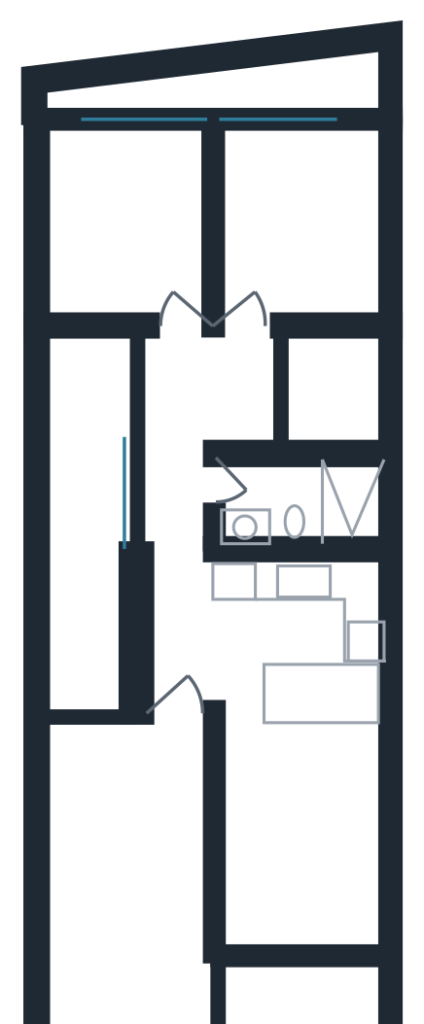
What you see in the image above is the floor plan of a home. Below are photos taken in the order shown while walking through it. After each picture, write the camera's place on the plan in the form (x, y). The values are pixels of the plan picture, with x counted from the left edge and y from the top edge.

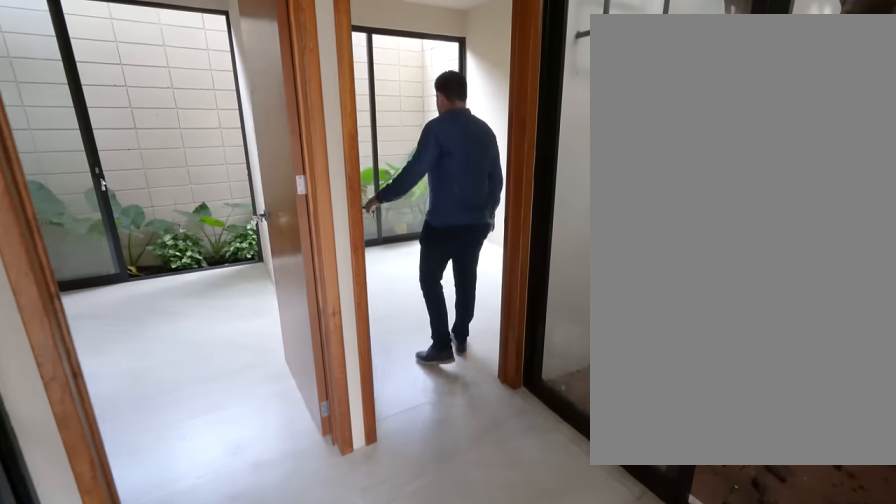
(178, 422)
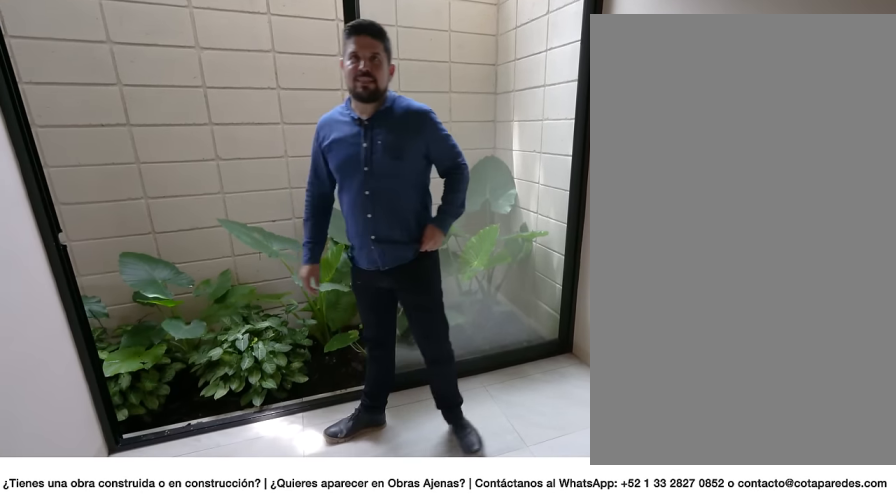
(260, 295)
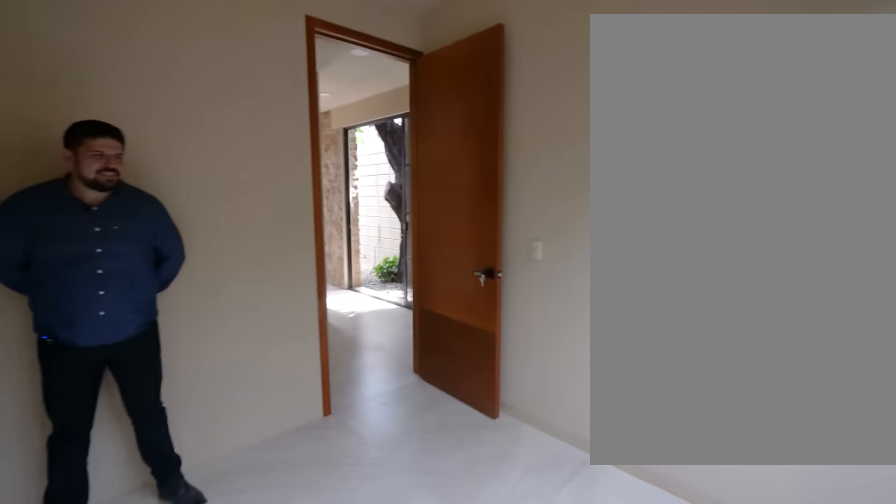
(347, 146)
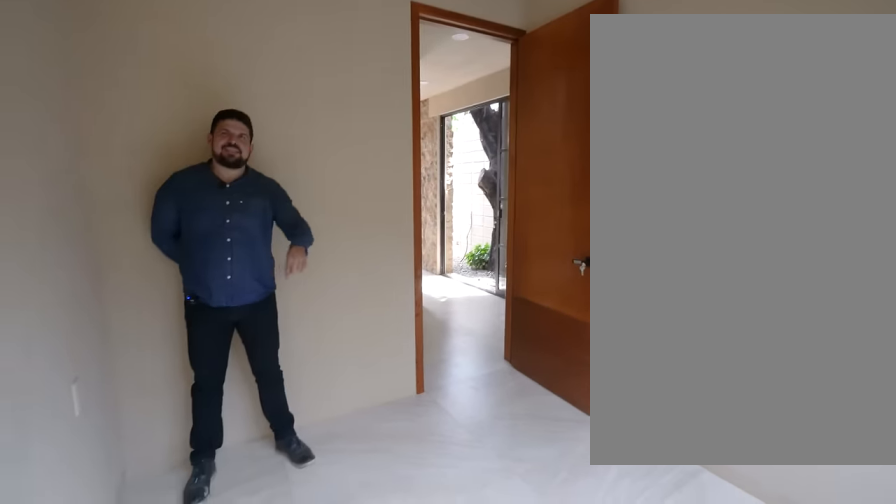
(361, 145)
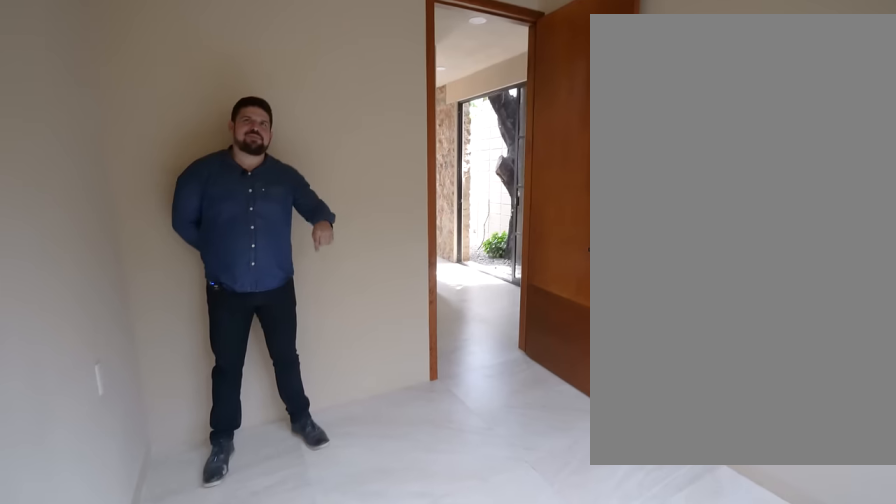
(370, 168)
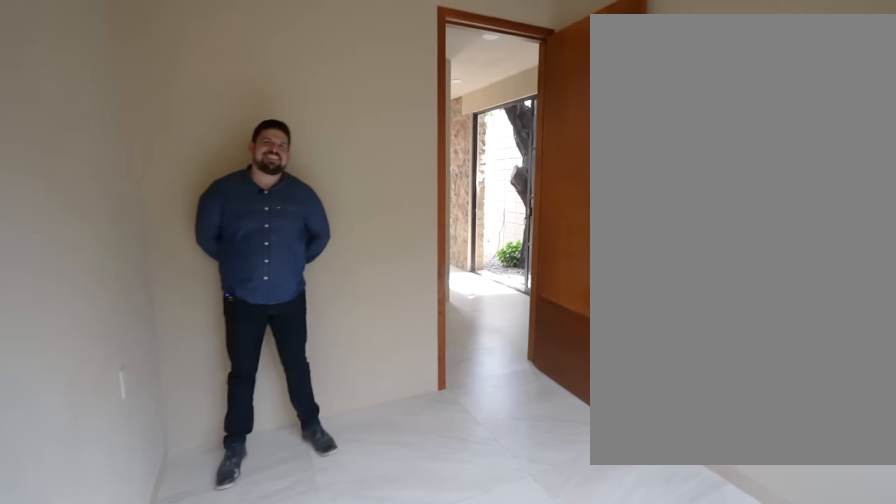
(368, 167)
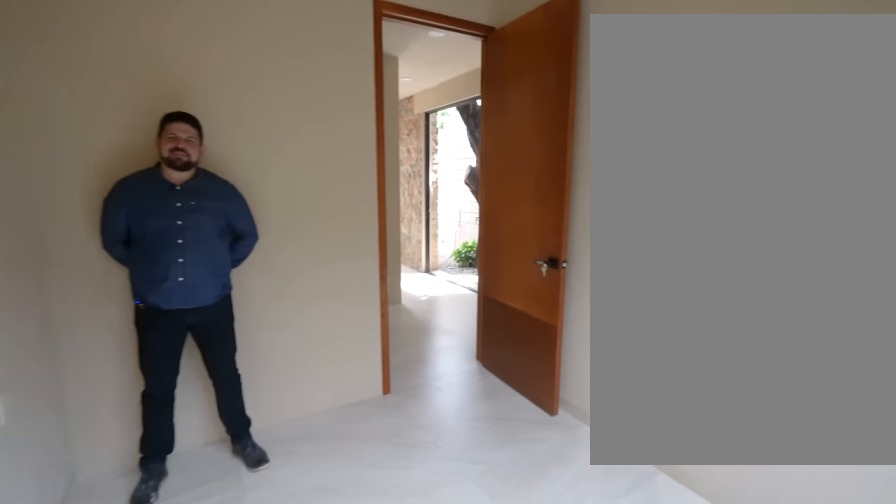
(370, 167)
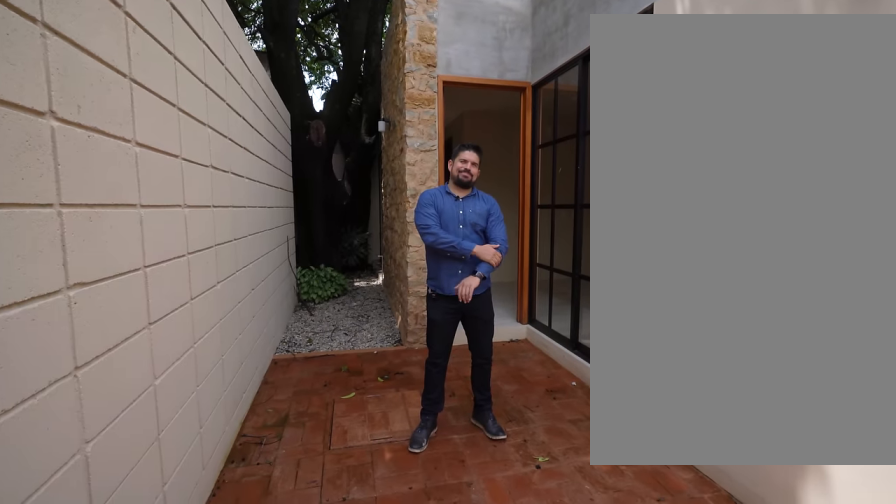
(129, 1001)
